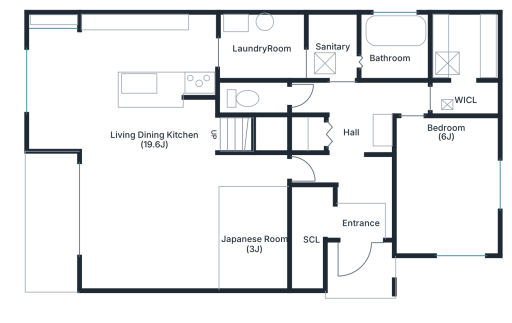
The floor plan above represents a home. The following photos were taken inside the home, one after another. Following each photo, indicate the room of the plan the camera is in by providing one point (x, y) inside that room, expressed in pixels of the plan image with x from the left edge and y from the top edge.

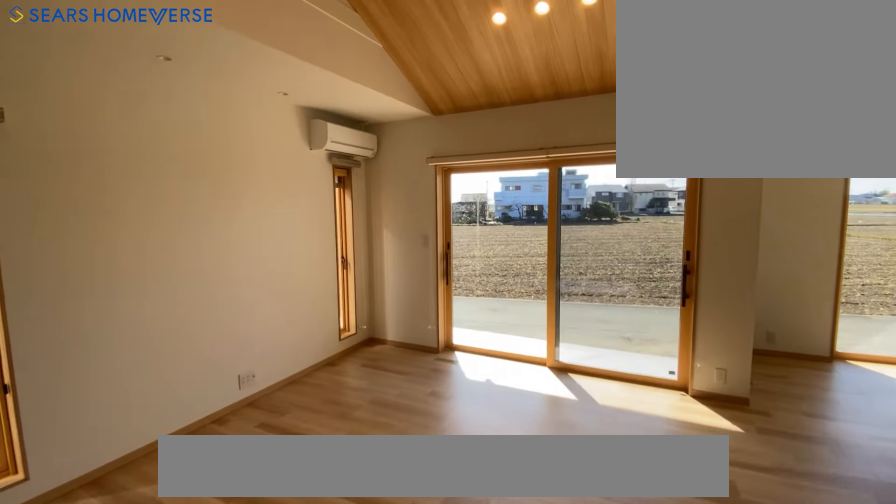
(138, 214)
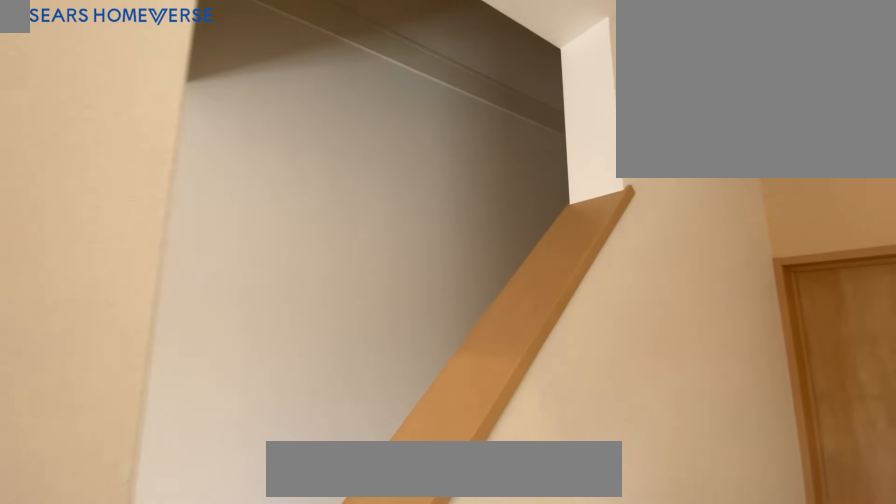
(139, 214)
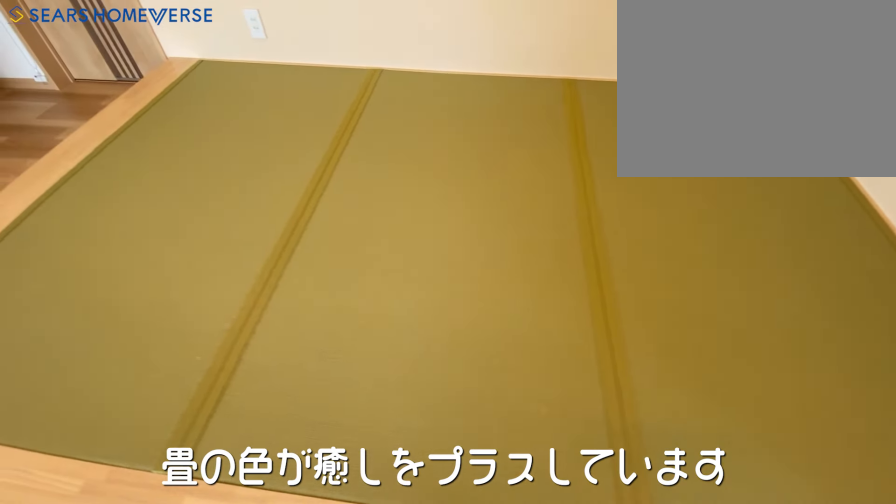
(256, 239)
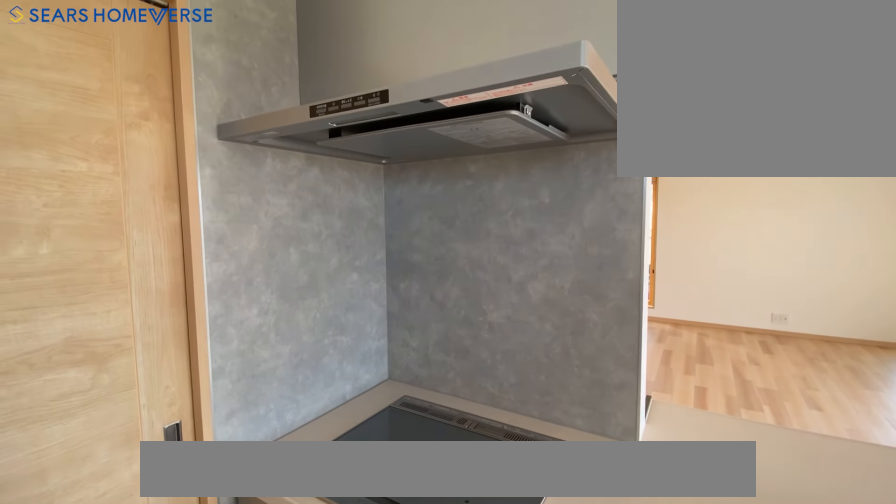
(154, 51)
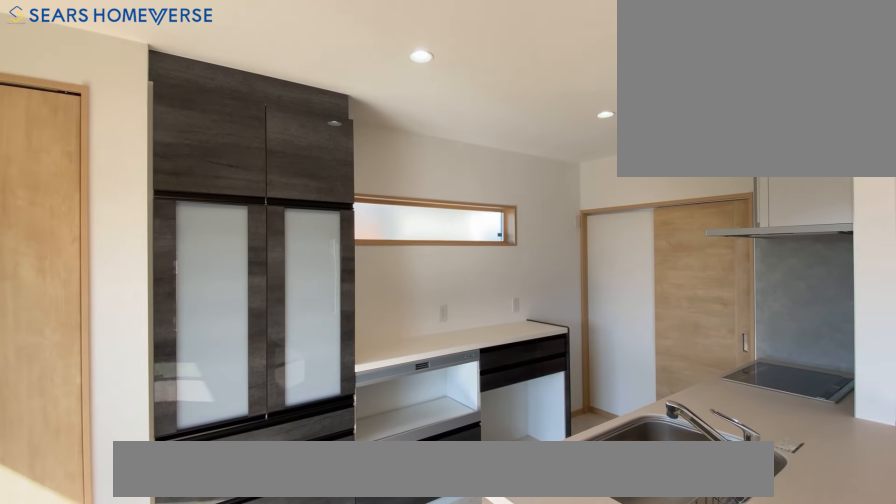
(154, 50)
